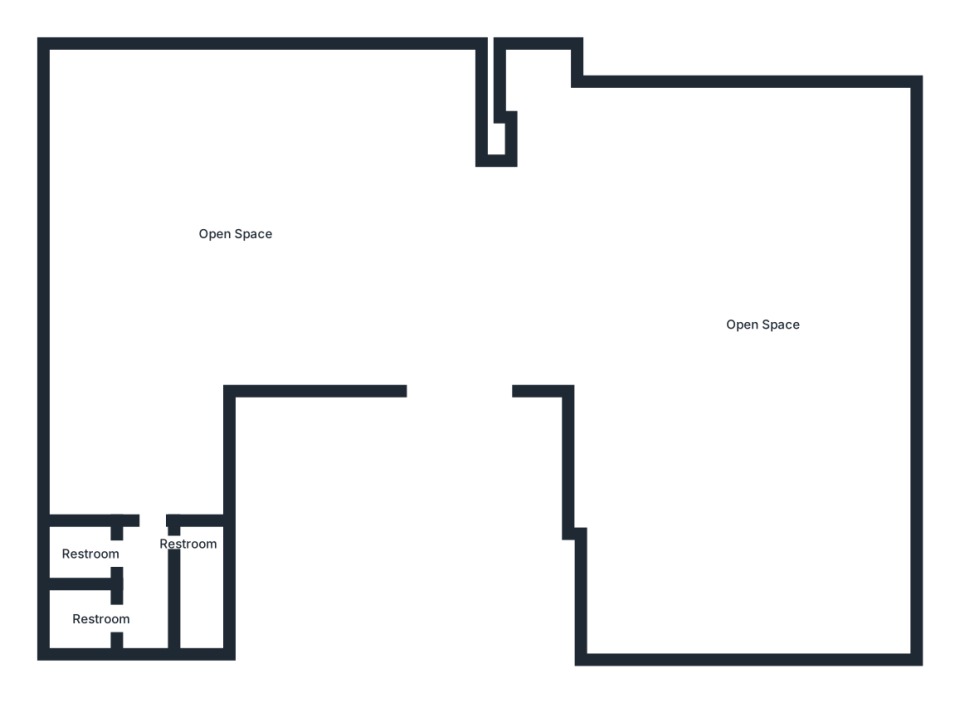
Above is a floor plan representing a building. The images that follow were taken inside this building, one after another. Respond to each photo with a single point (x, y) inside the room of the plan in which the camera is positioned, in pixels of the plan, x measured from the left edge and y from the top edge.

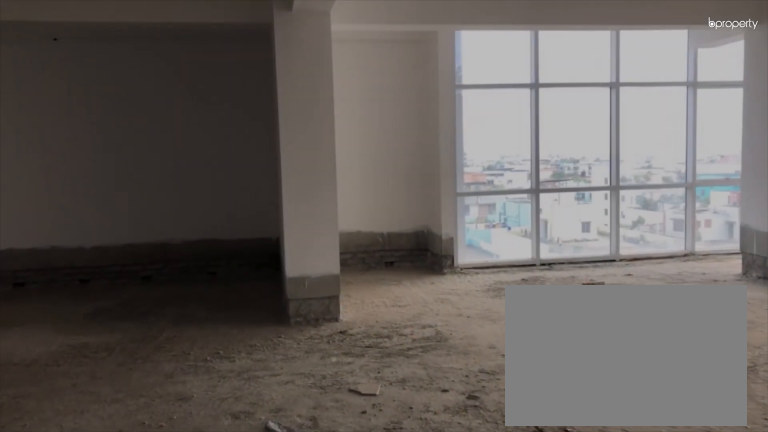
(454, 384)
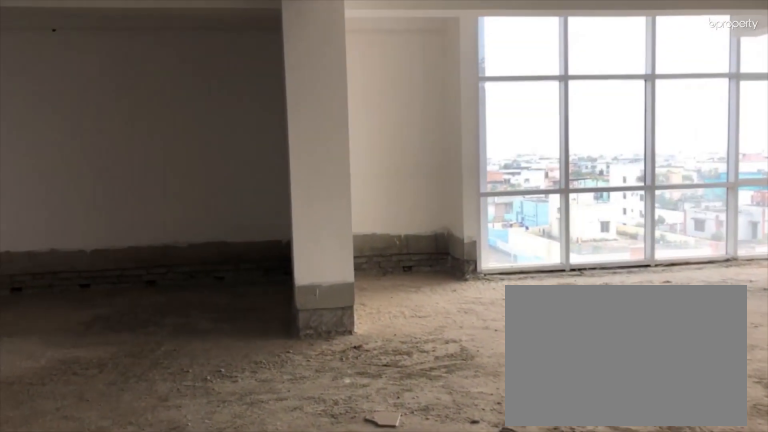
(454, 384)
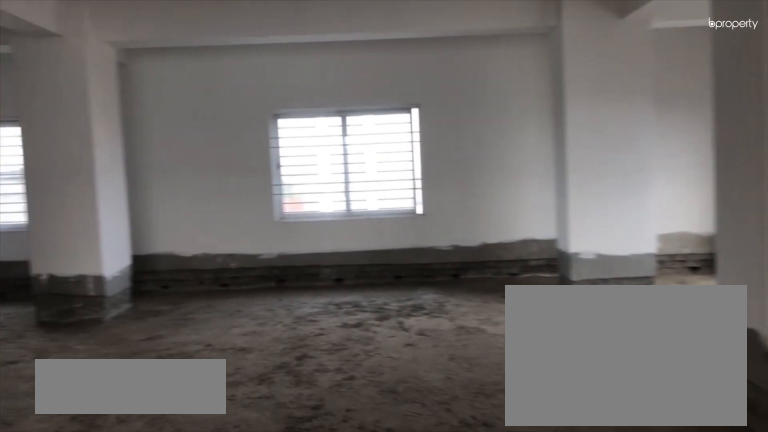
(225, 251)
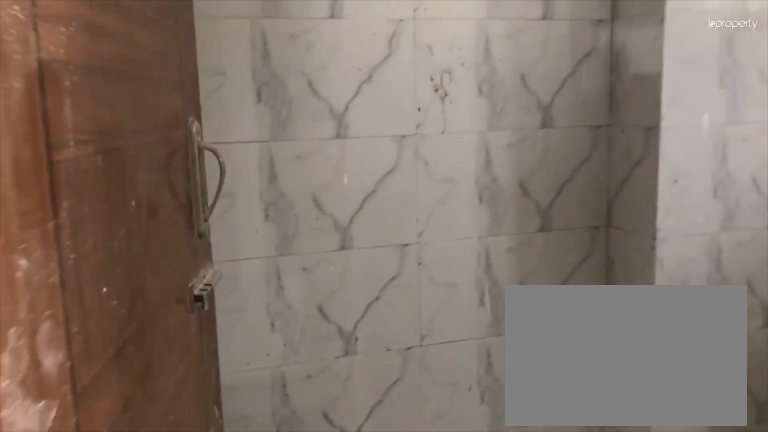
(147, 541)
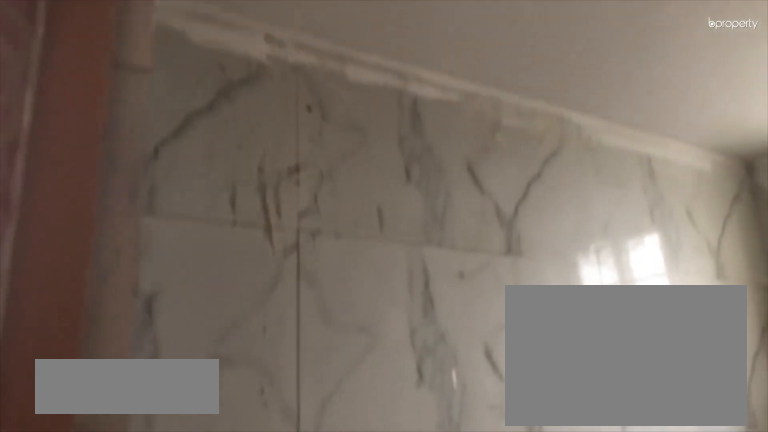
(90, 617)
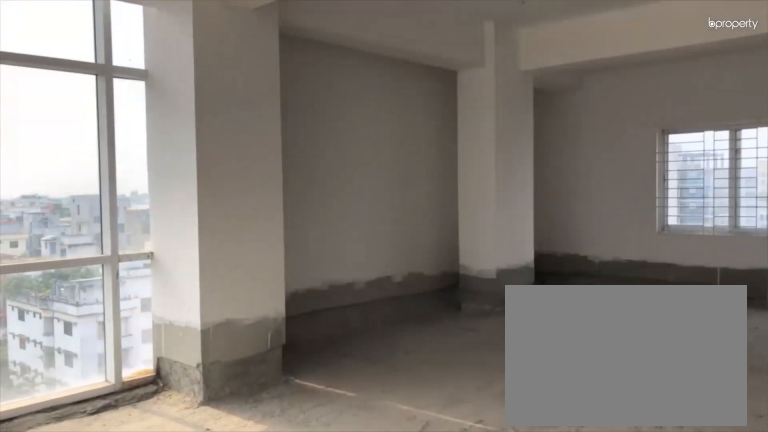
(707, 288)
